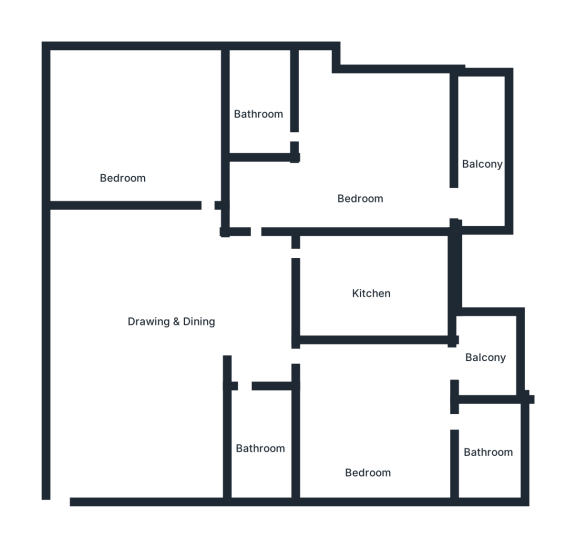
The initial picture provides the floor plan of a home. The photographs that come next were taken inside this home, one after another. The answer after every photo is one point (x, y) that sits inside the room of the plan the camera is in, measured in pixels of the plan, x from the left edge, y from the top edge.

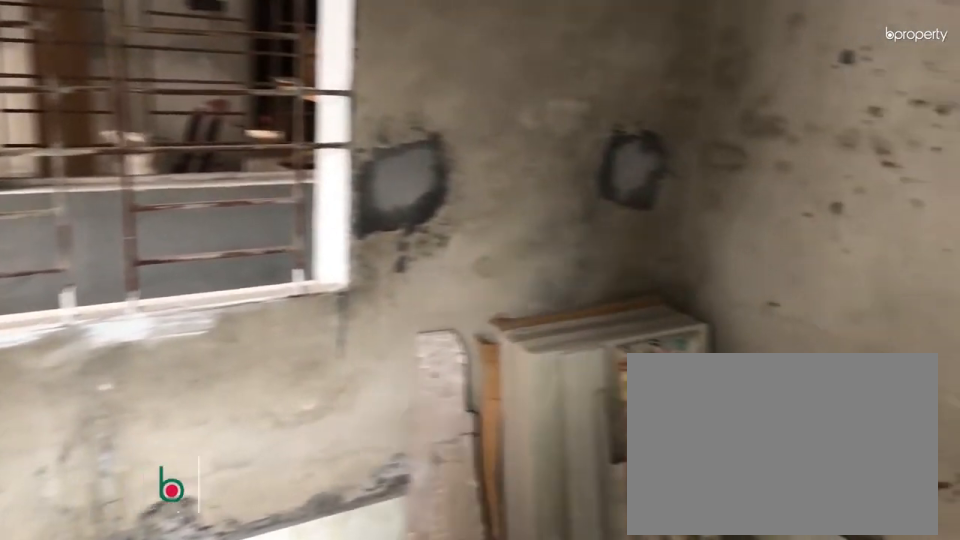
(373, 431)
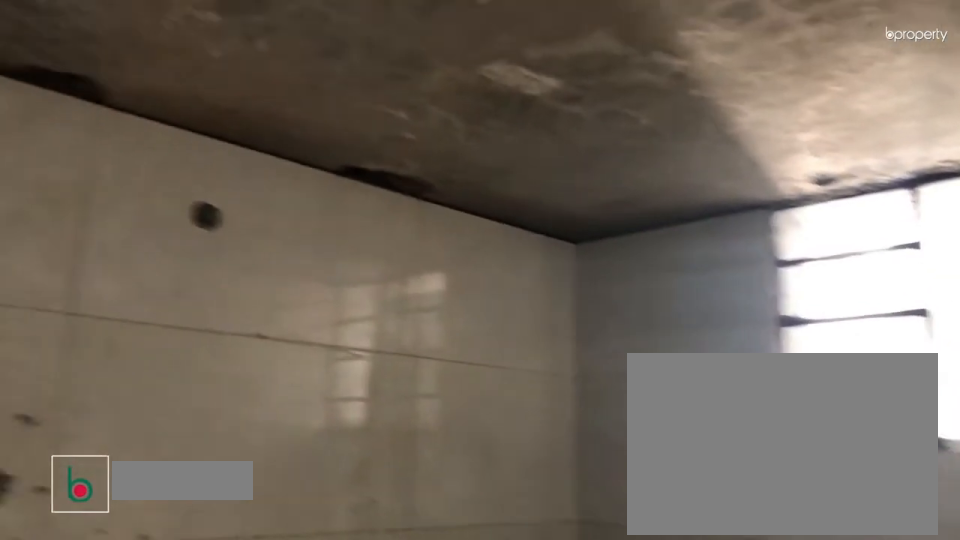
(486, 452)
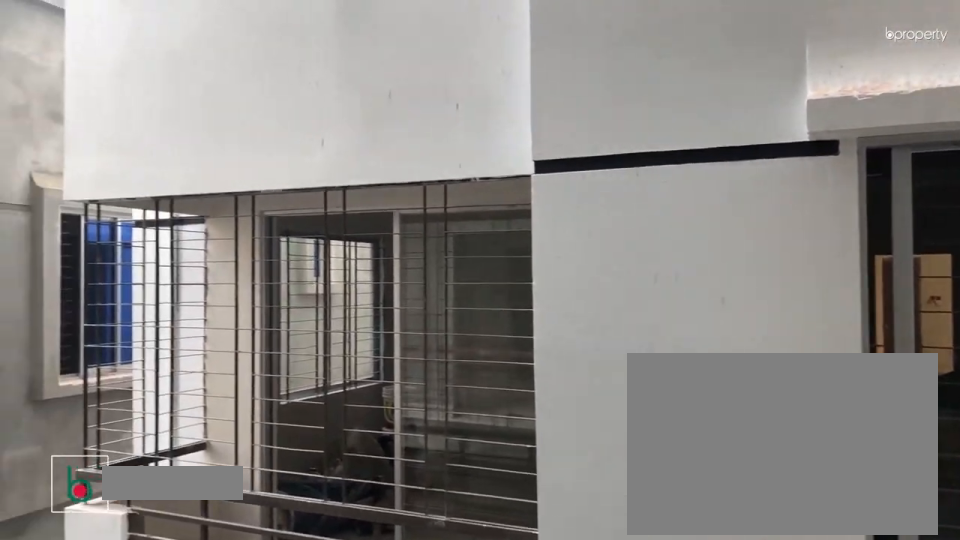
(483, 356)
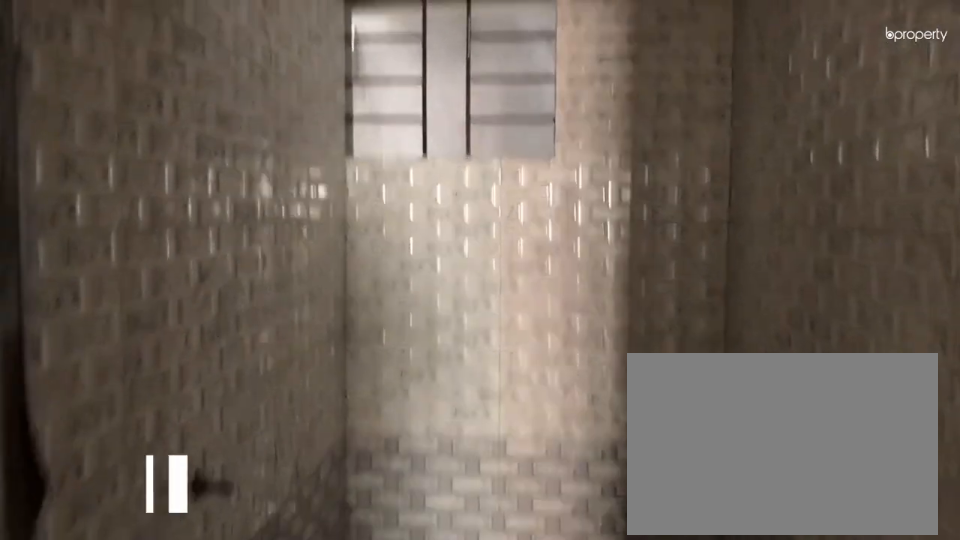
(268, 442)
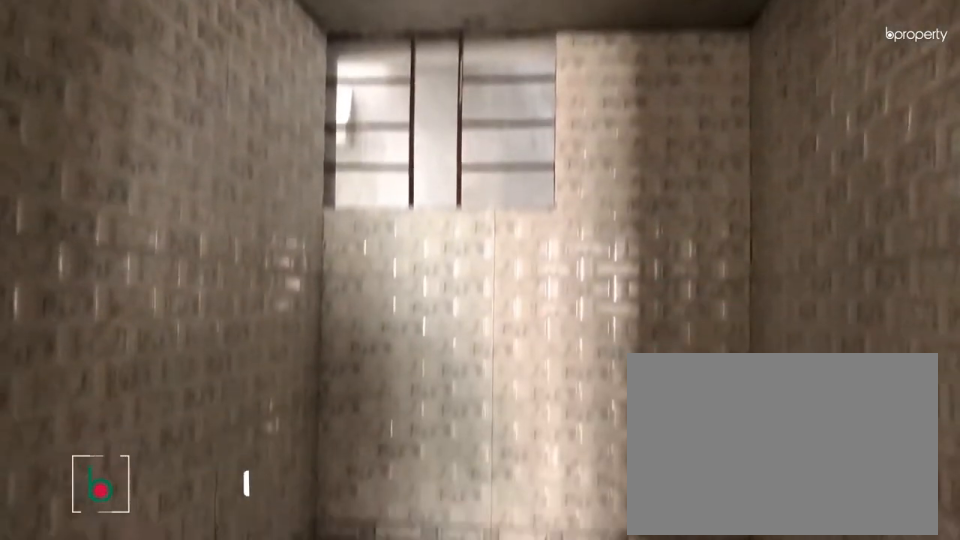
(268, 442)
